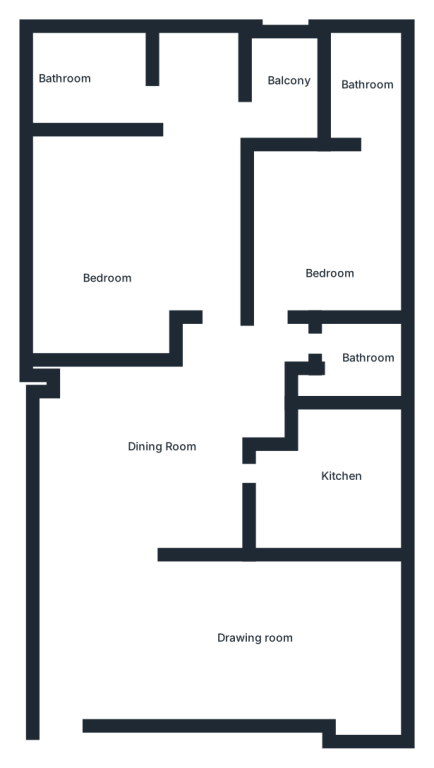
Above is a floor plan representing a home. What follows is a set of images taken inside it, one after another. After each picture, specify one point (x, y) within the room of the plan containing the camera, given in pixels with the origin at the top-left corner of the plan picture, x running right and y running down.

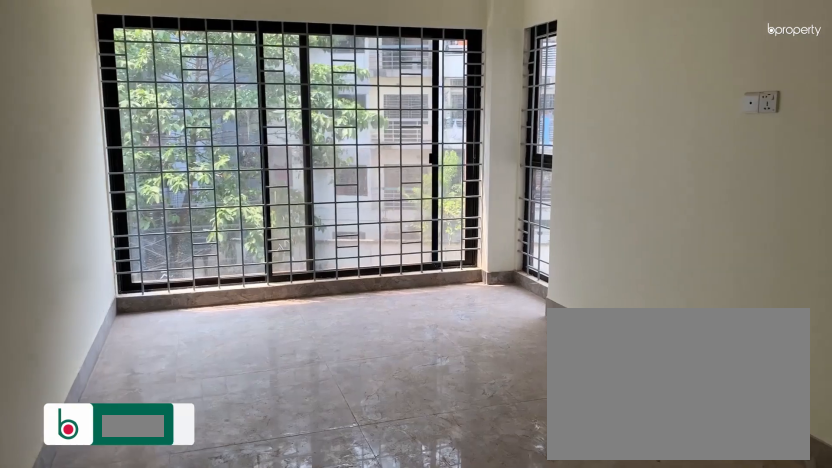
(227, 636)
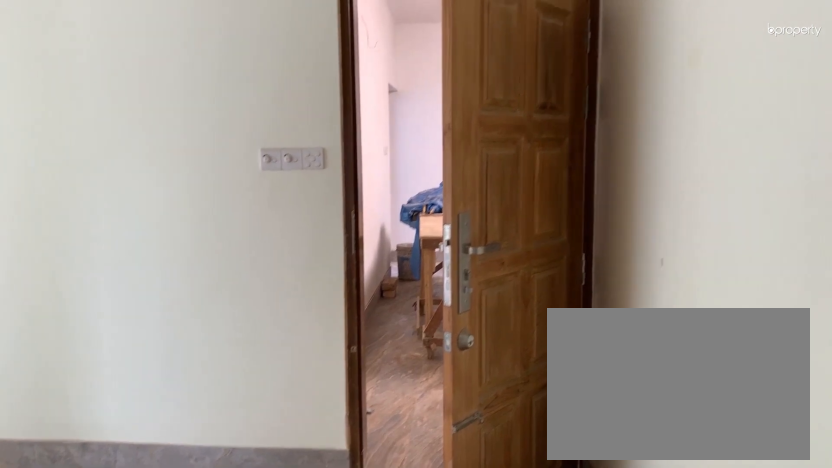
(227, 636)
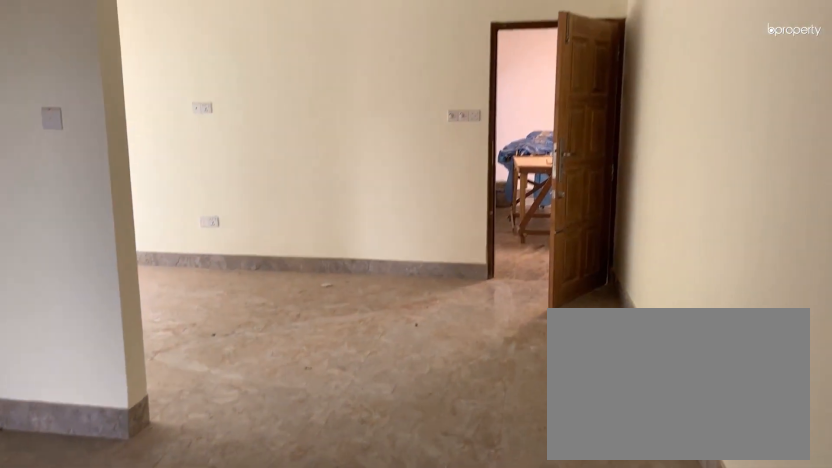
(170, 463)
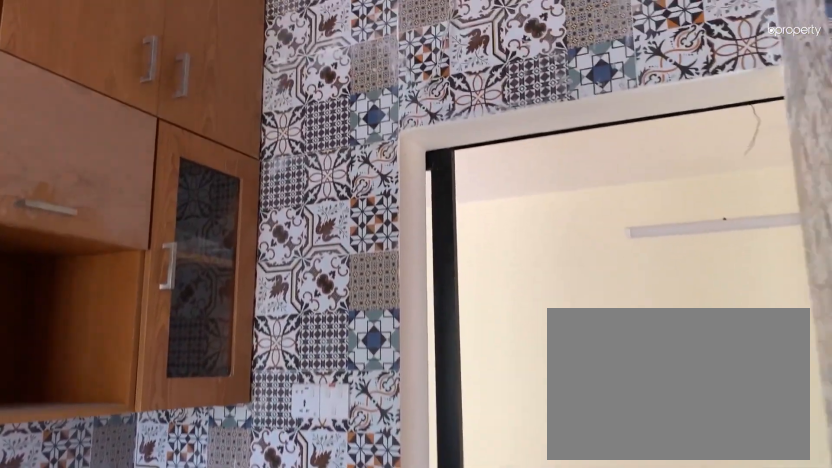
(341, 482)
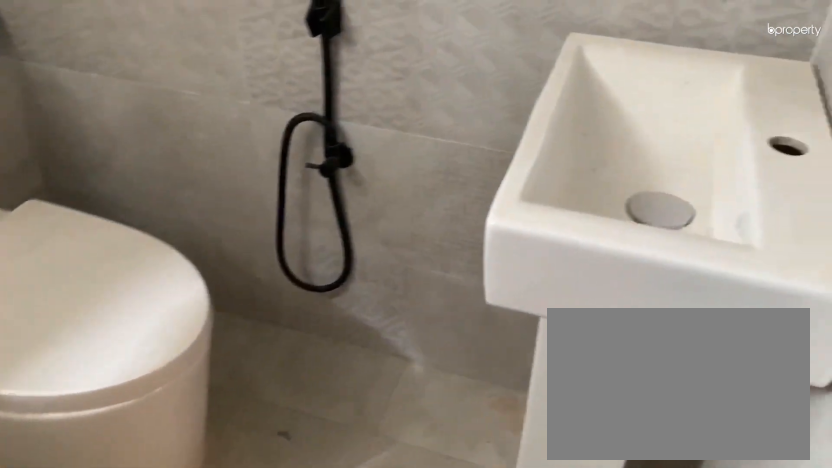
(354, 384)
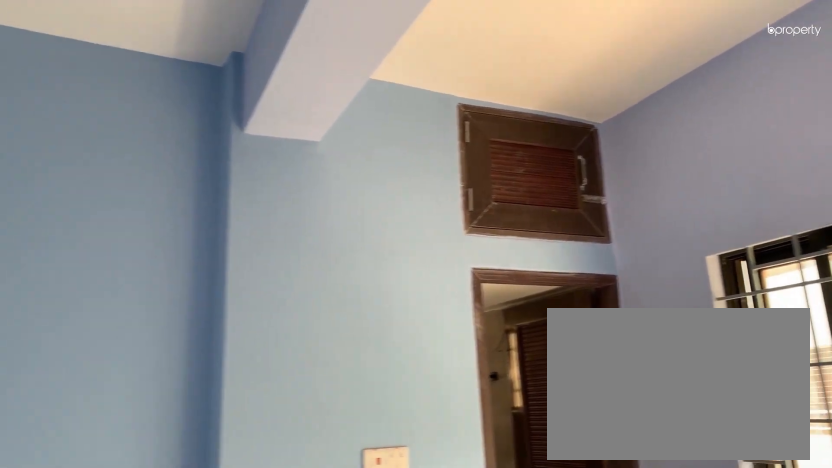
(330, 243)
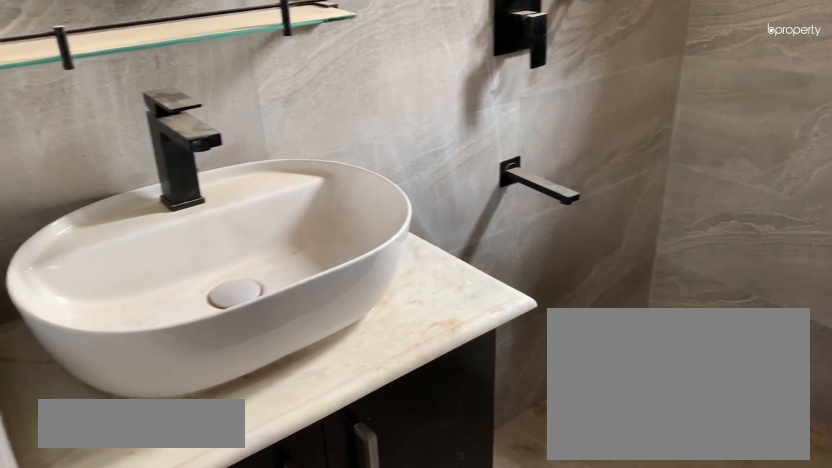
(365, 91)
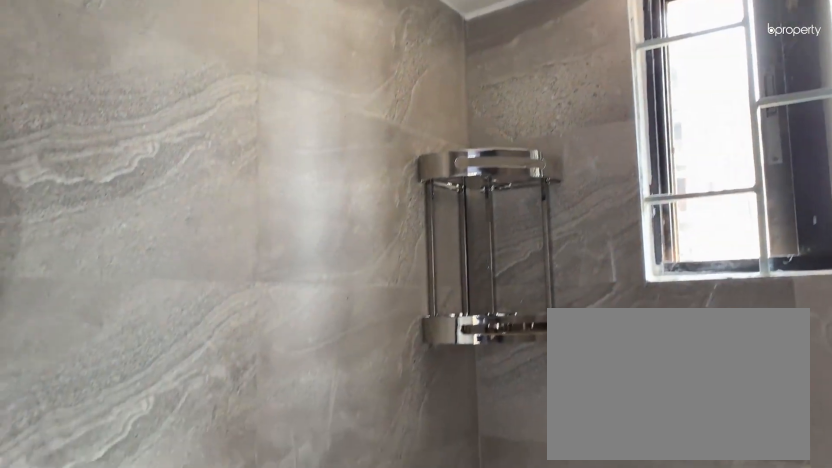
(365, 91)
